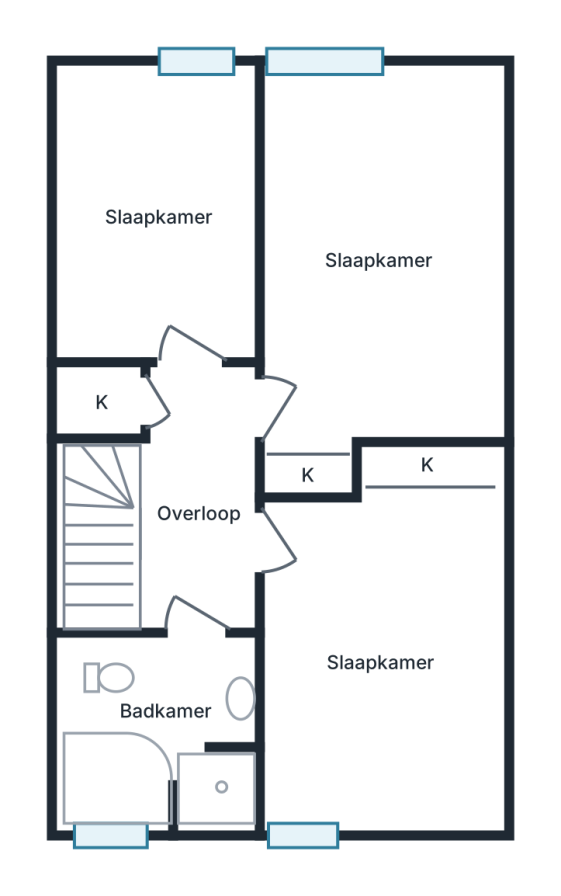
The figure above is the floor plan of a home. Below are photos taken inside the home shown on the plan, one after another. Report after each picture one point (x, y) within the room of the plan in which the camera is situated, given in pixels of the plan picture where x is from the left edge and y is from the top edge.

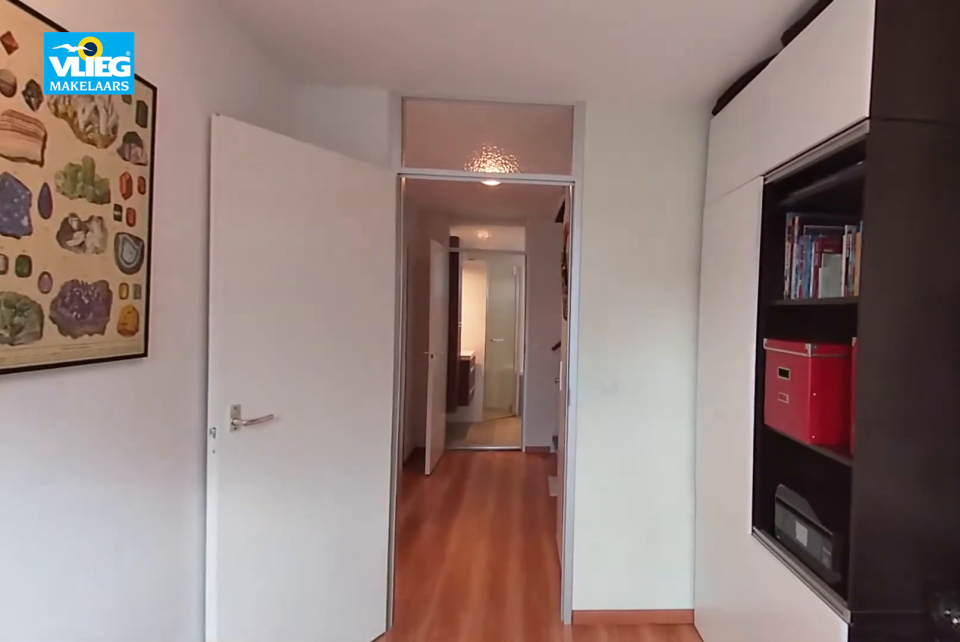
(143, 219)
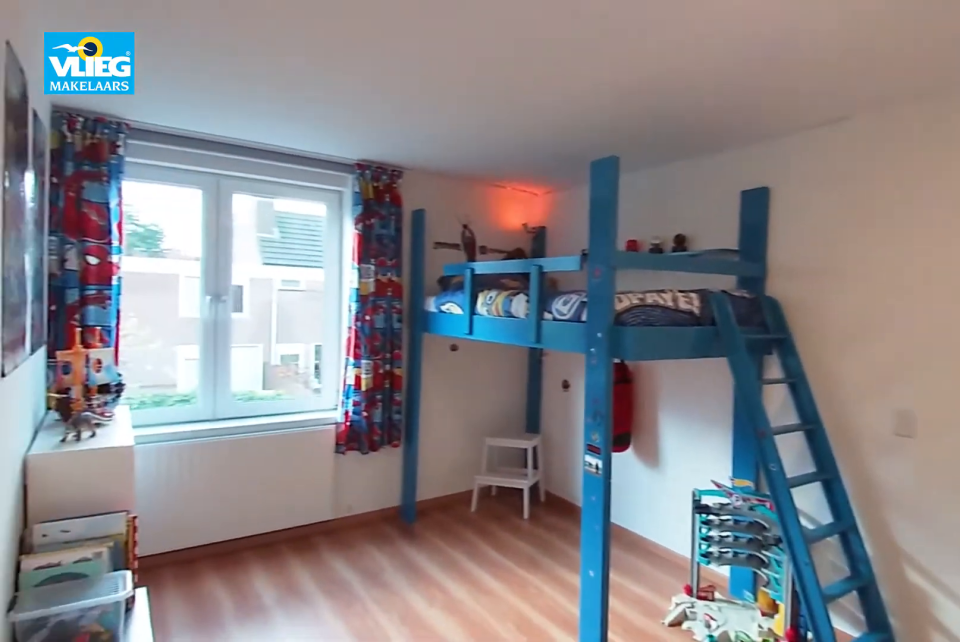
(384, 130)
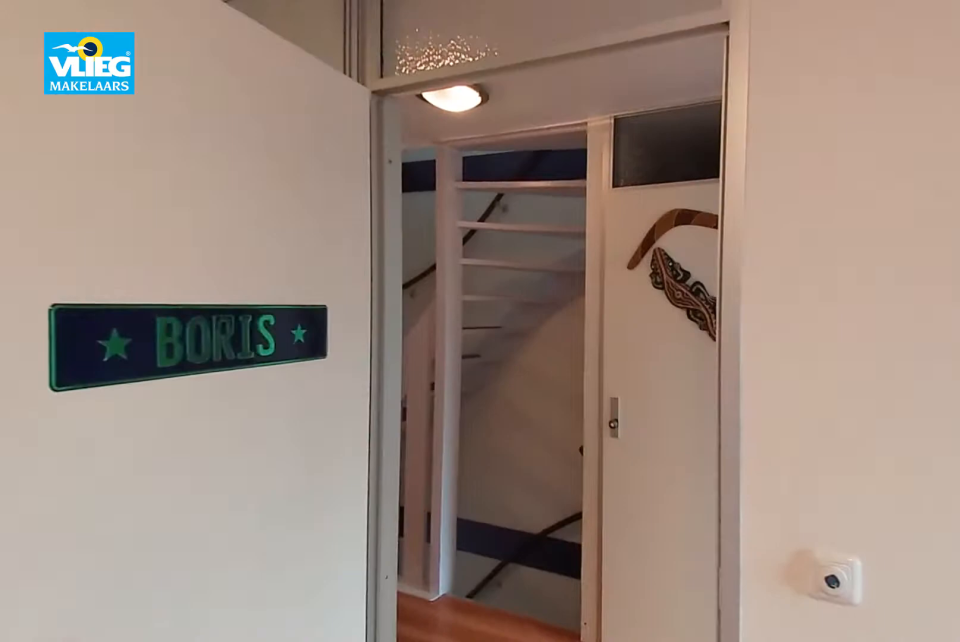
(413, 105)
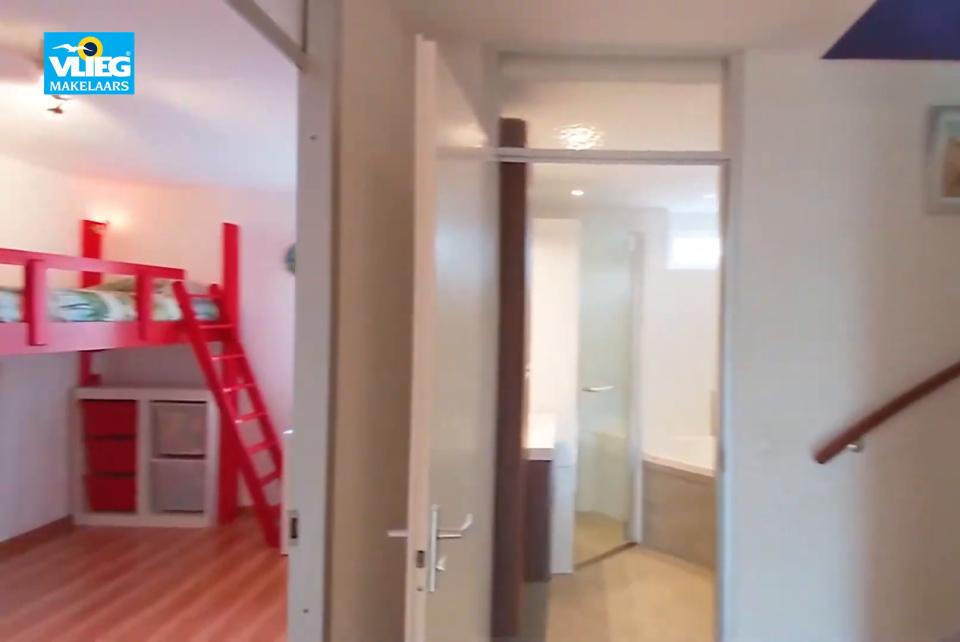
(197, 498)
